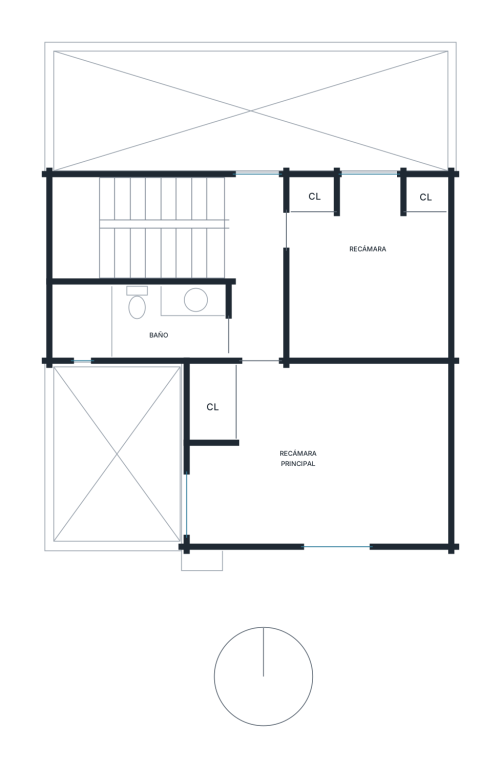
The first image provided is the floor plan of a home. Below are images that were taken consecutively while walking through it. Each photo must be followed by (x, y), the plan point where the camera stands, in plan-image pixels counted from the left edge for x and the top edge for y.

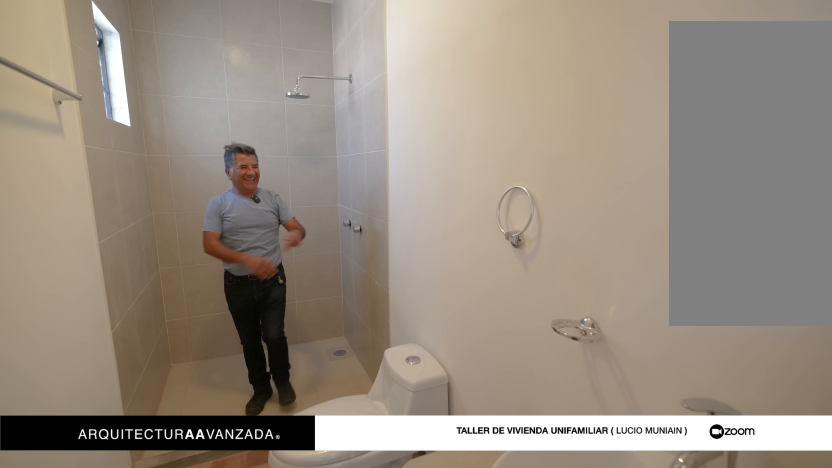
(202, 336)
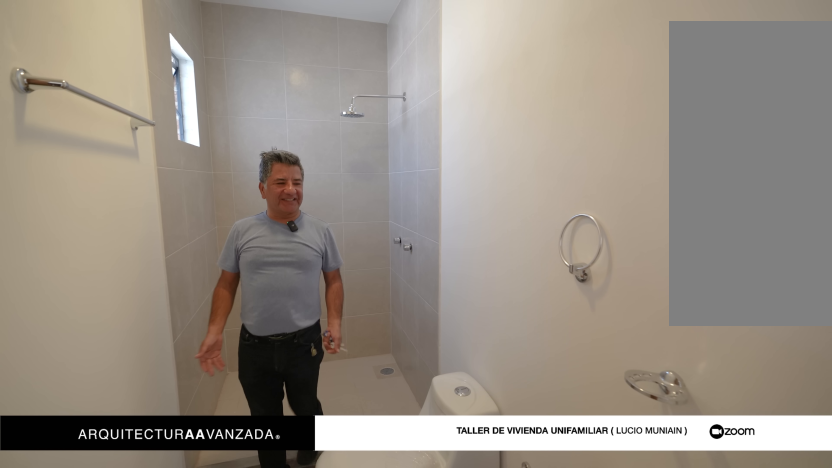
(199, 333)
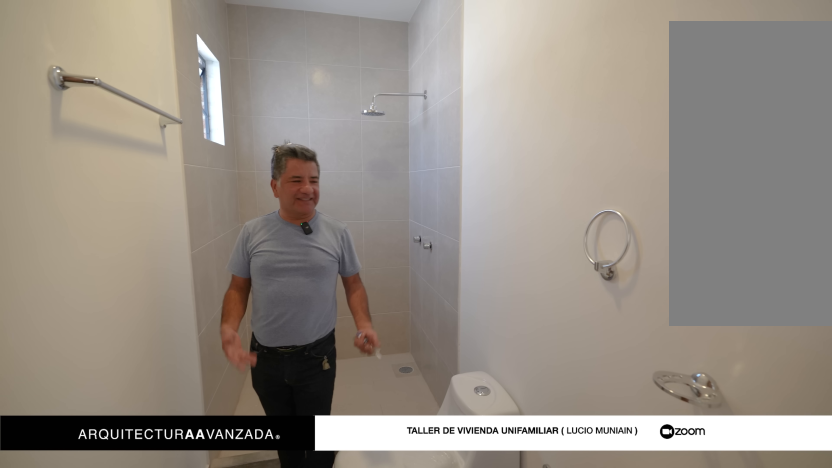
(199, 333)
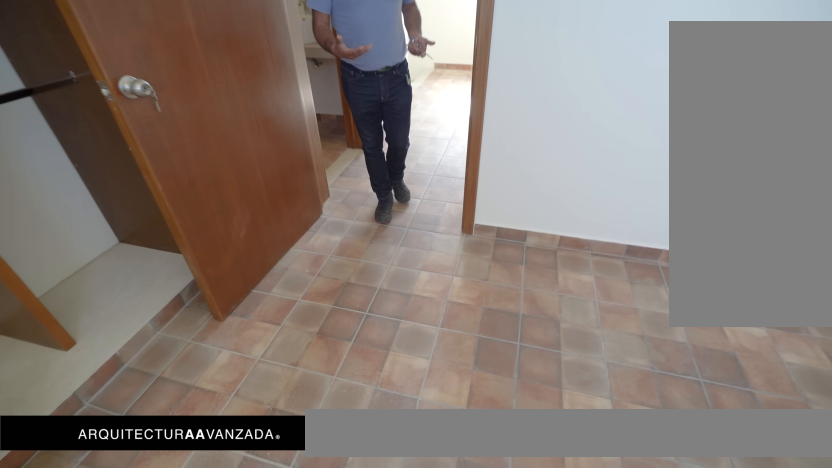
(260, 331)
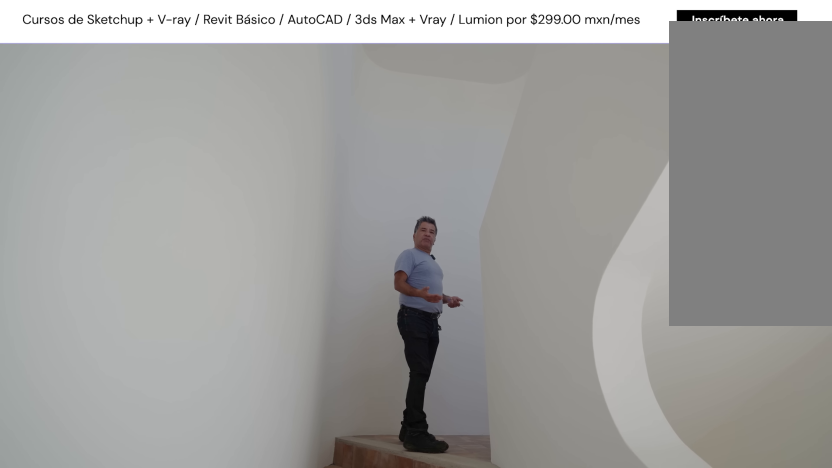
(230, 246)
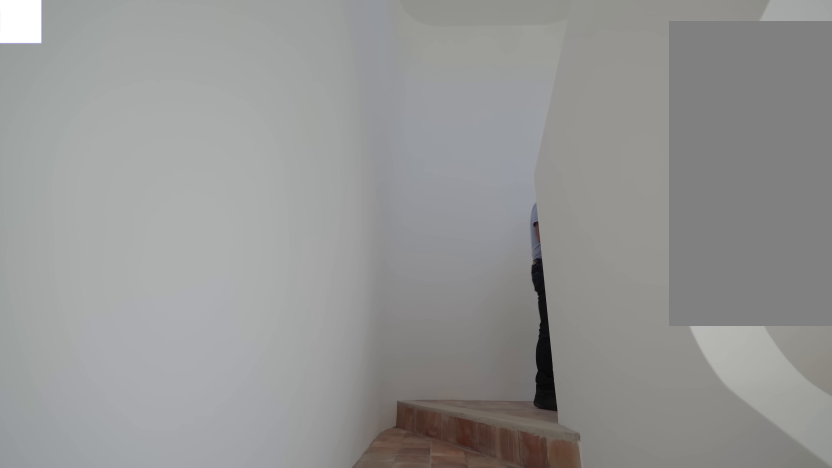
(217, 249)
